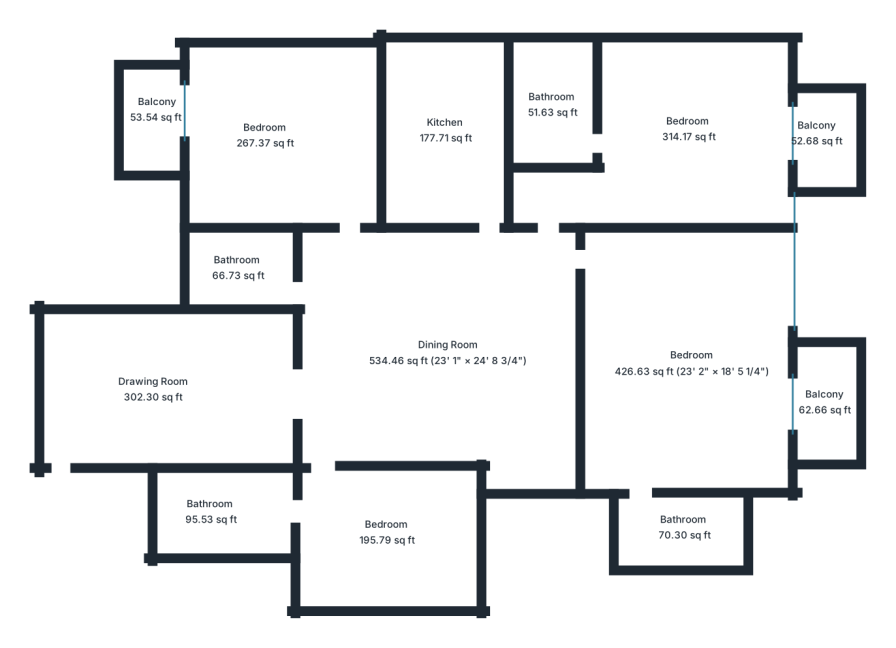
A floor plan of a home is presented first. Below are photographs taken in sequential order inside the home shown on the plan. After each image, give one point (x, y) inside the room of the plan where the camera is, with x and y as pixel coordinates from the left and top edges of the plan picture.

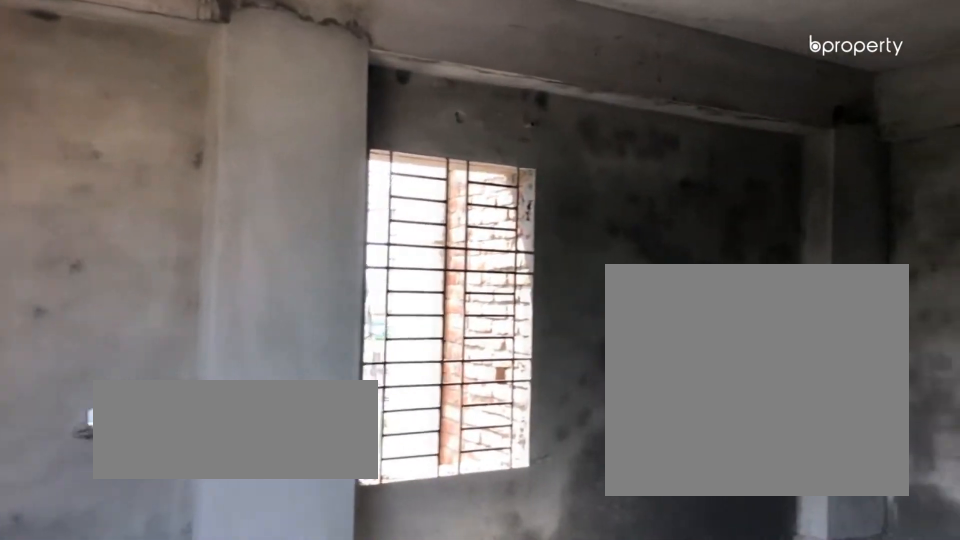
(151, 392)
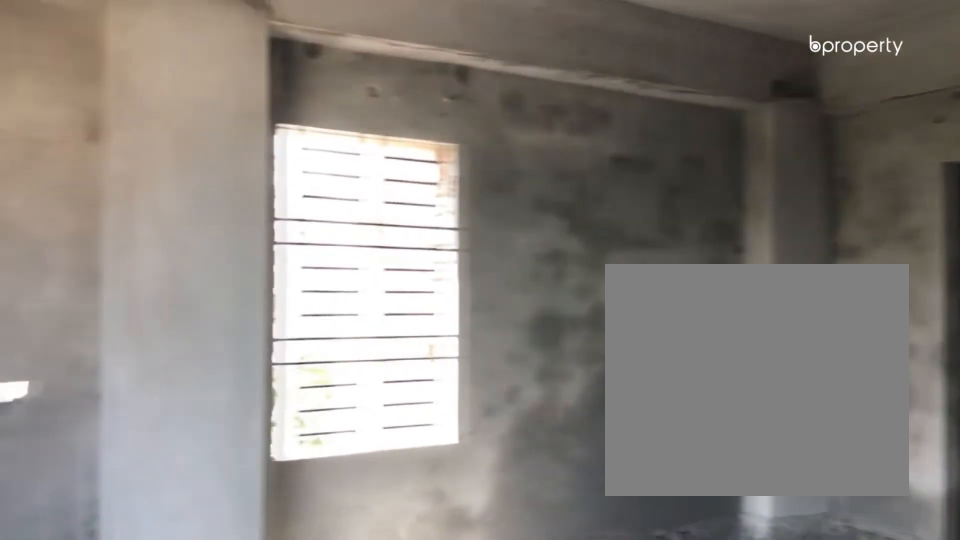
(151, 392)
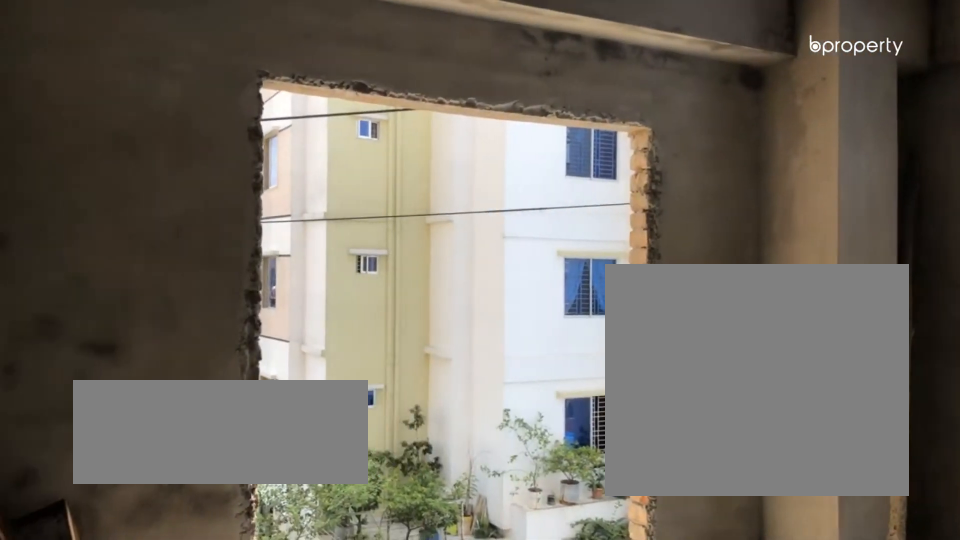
(264, 134)
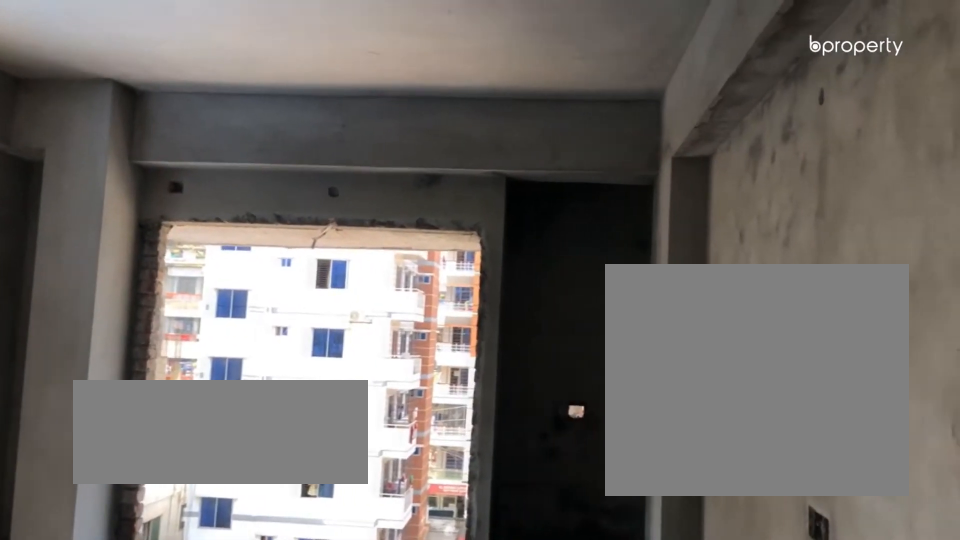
(687, 130)
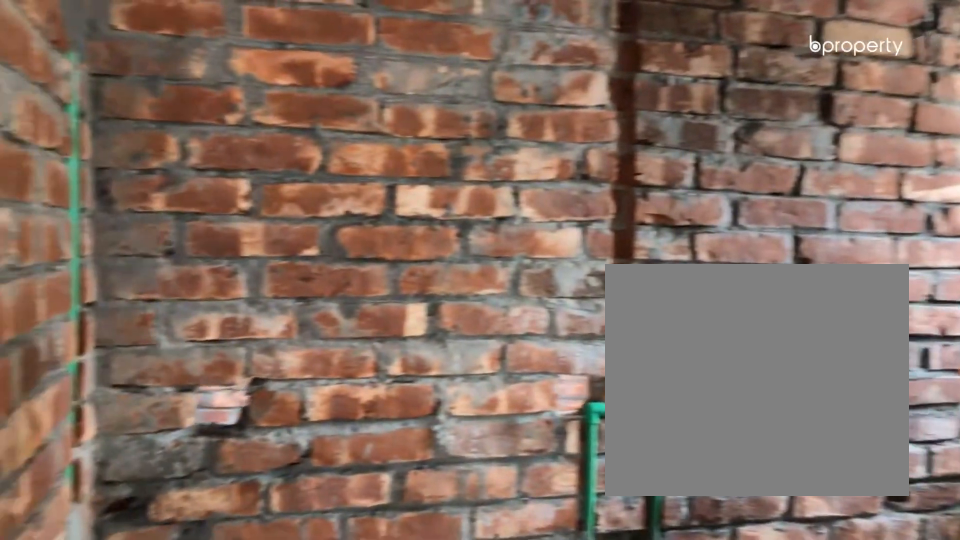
(554, 114)
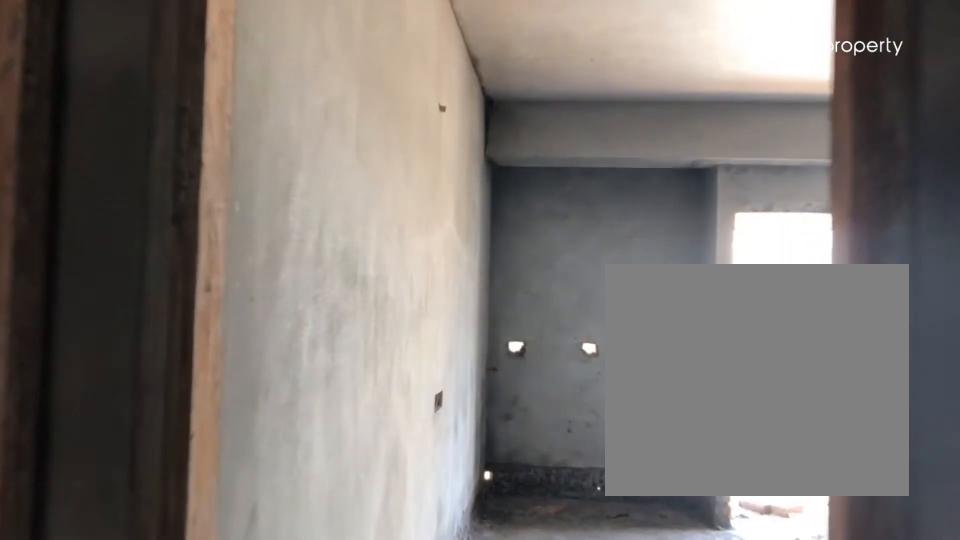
(693, 362)
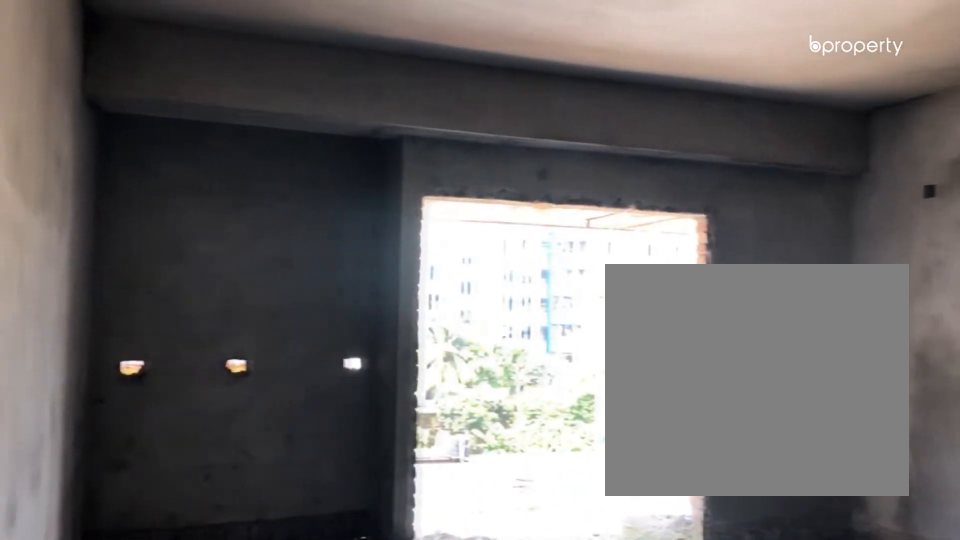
(693, 362)
